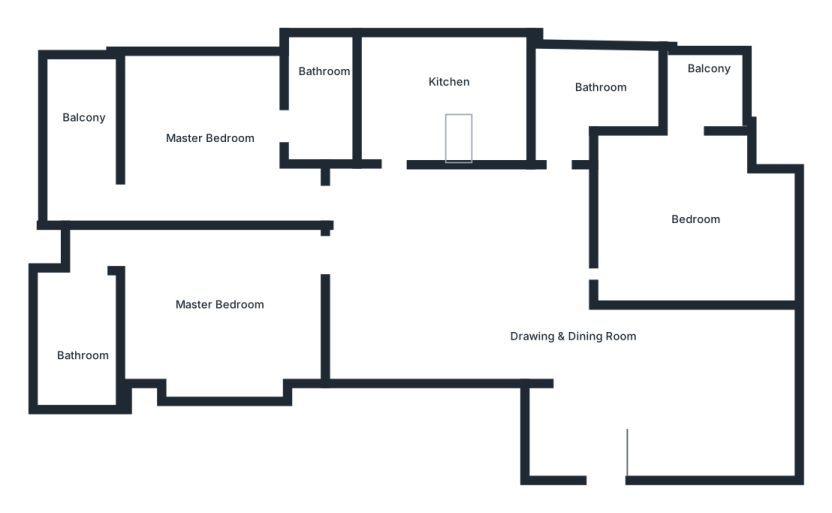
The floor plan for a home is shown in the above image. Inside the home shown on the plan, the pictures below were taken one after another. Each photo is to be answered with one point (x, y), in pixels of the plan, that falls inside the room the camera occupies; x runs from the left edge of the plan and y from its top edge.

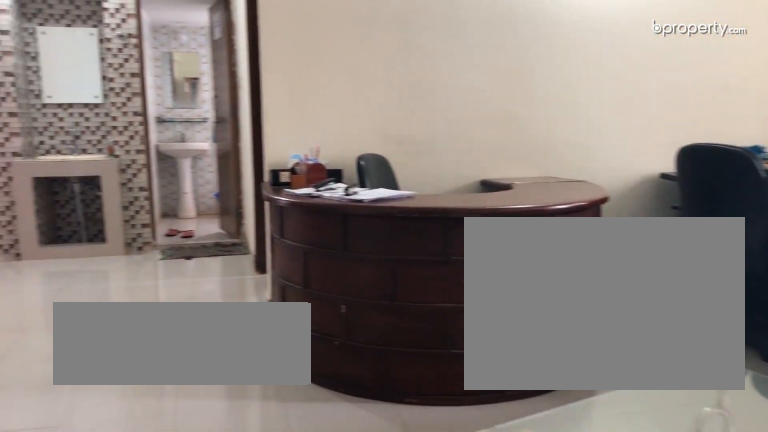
(600, 383)
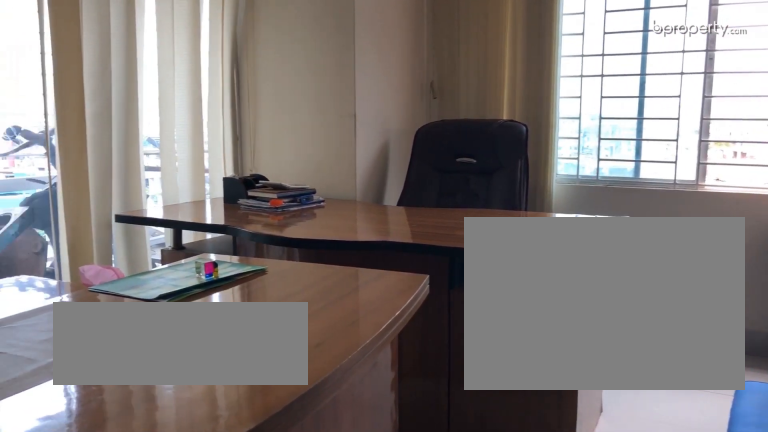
(688, 228)
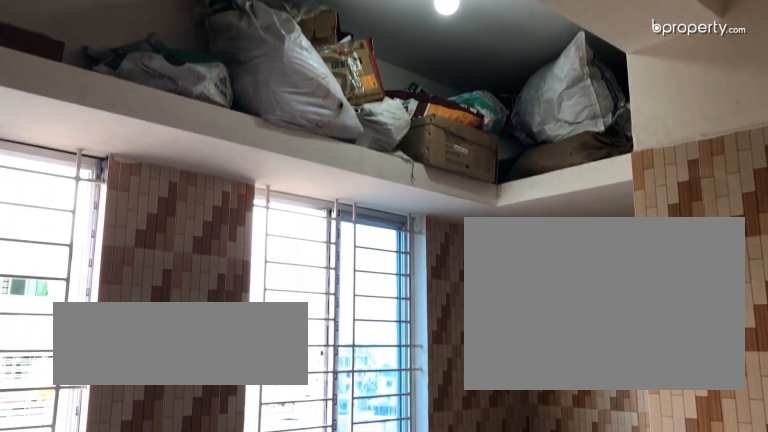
(419, 88)
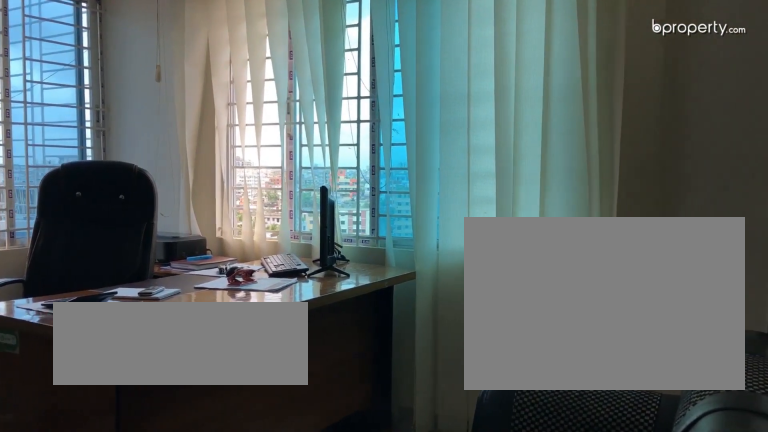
(194, 136)
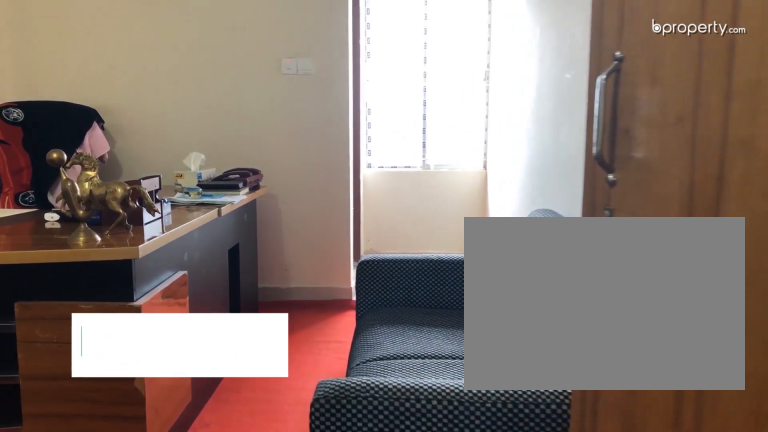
(232, 308)
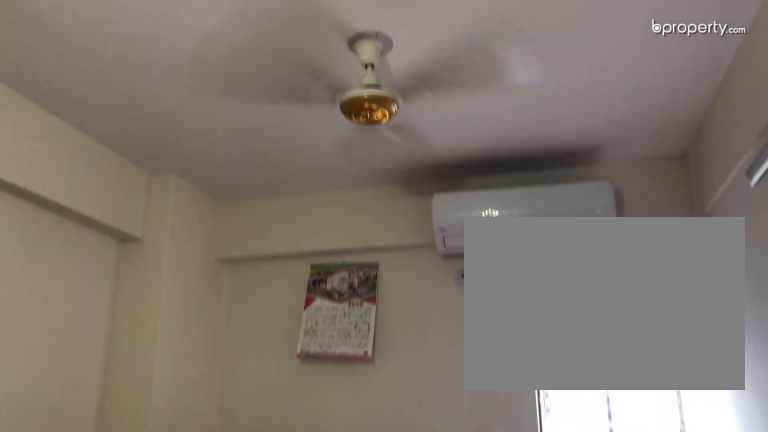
(233, 304)
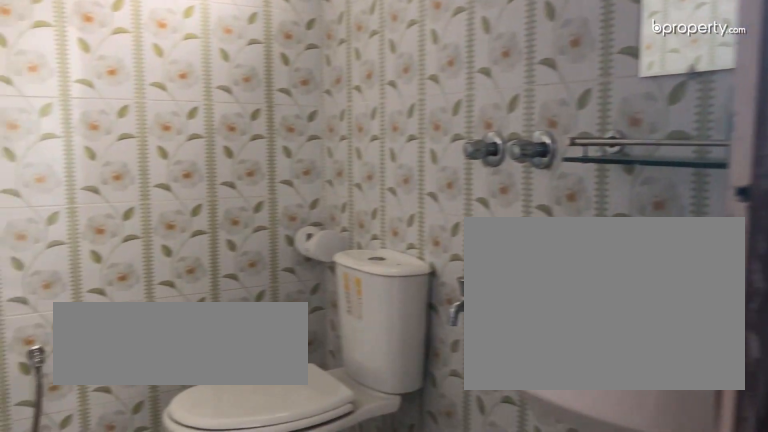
(65, 336)
